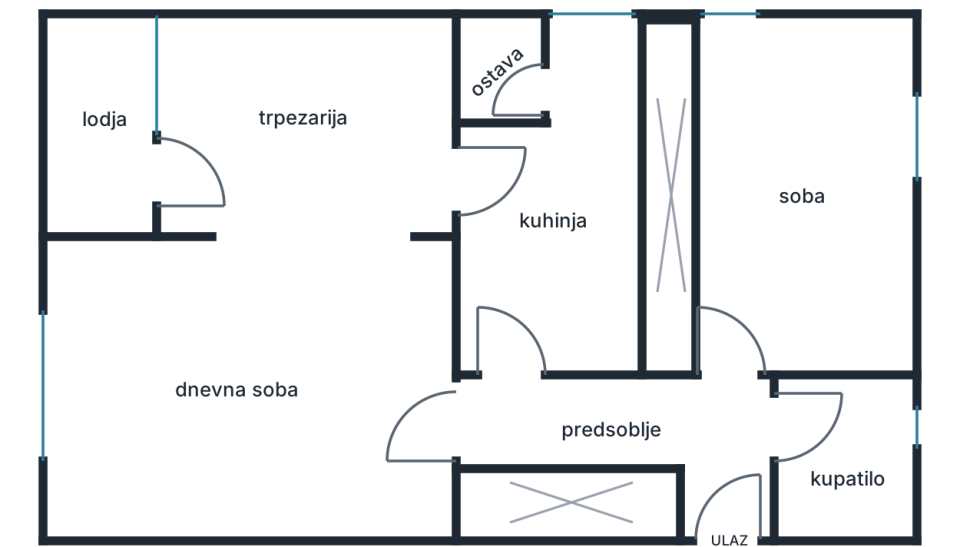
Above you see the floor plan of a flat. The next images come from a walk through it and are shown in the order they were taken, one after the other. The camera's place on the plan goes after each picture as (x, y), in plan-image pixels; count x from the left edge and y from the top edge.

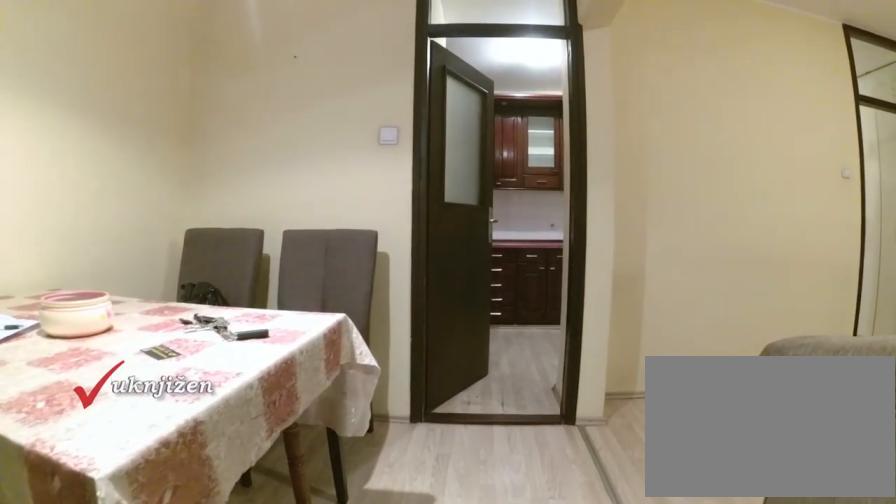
(253, 176)
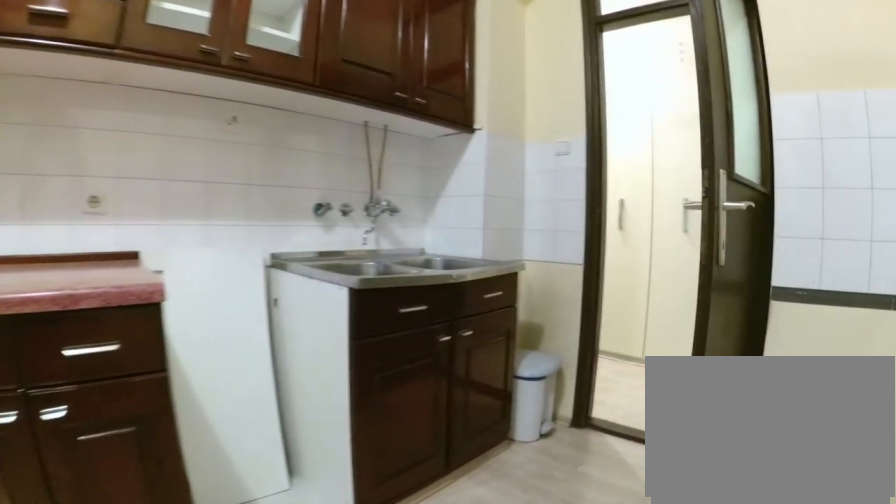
(584, 164)
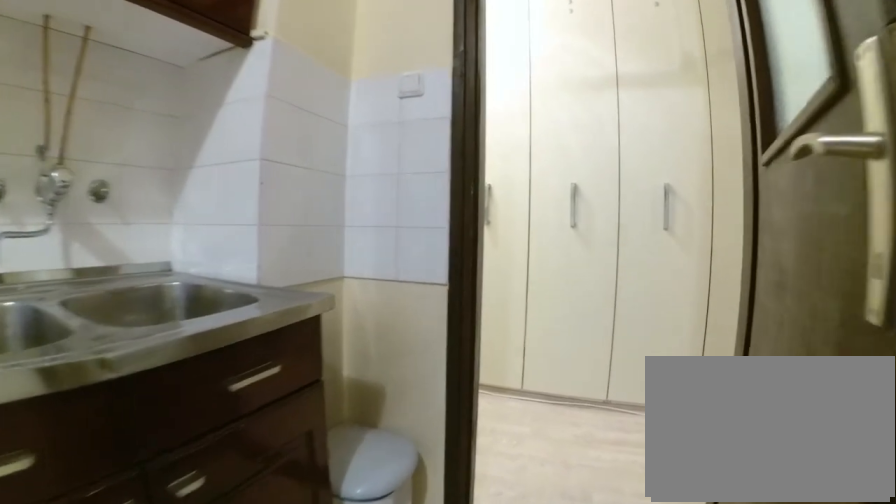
(556, 260)
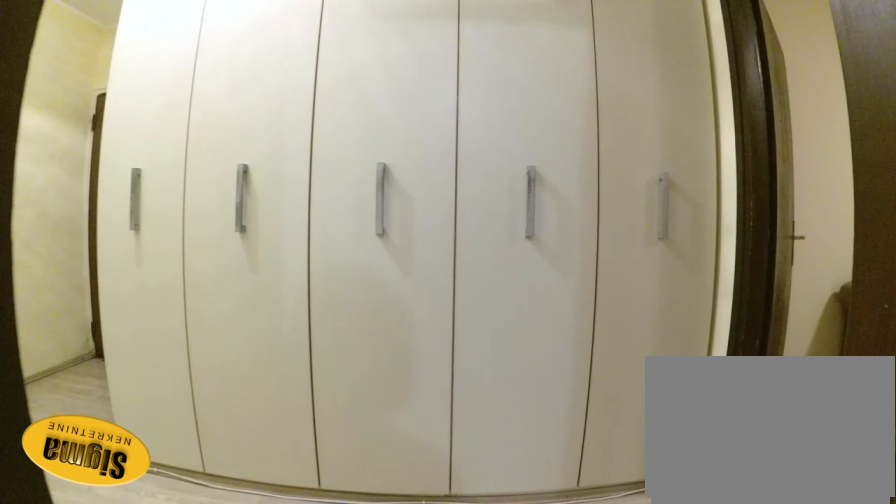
(517, 319)
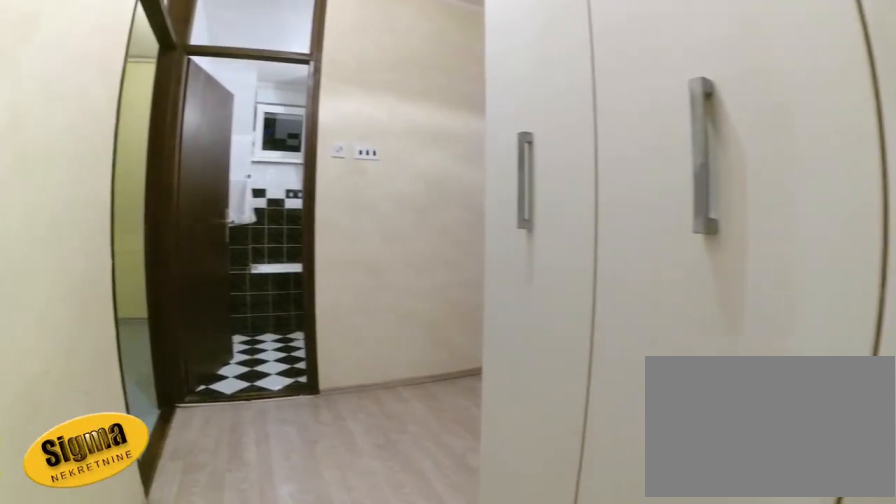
(517, 400)
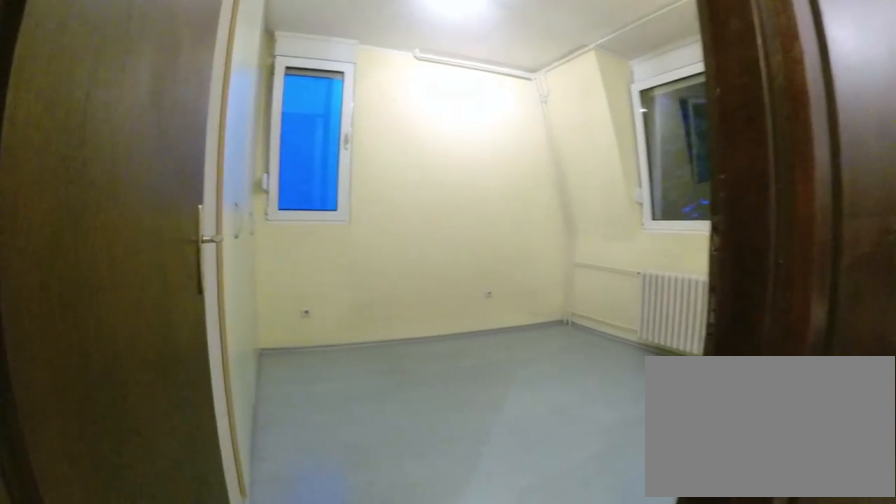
(693, 423)
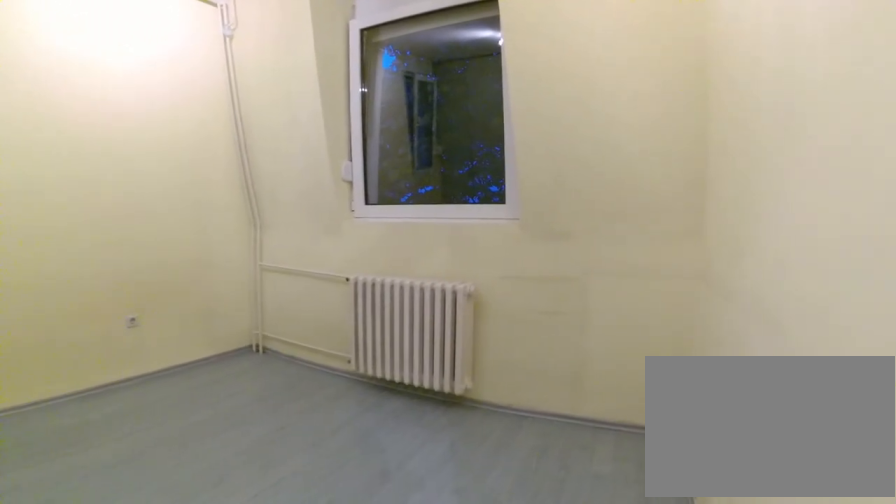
(756, 349)
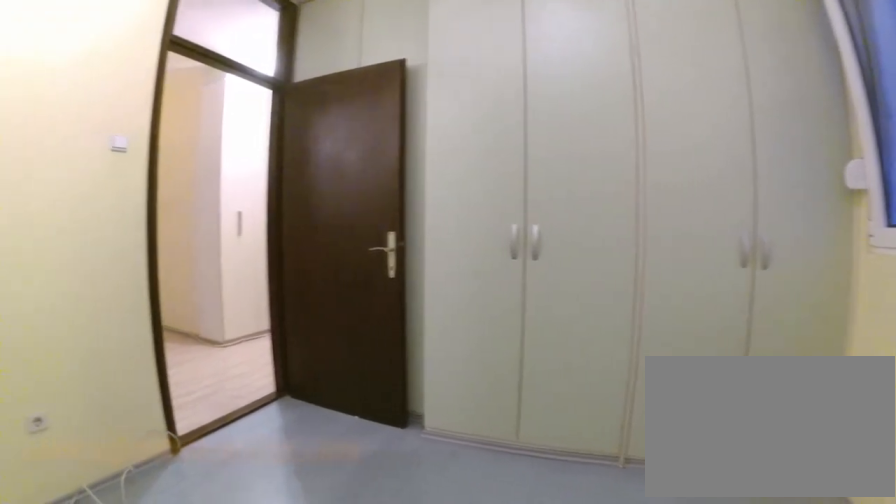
(853, 283)
